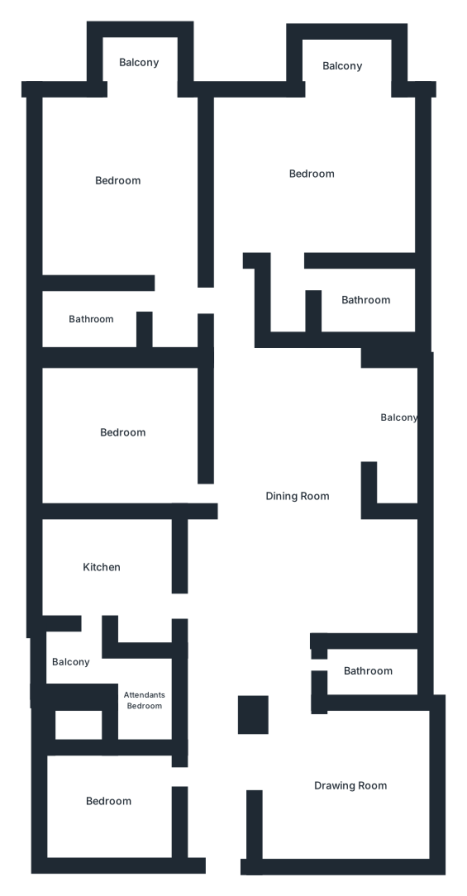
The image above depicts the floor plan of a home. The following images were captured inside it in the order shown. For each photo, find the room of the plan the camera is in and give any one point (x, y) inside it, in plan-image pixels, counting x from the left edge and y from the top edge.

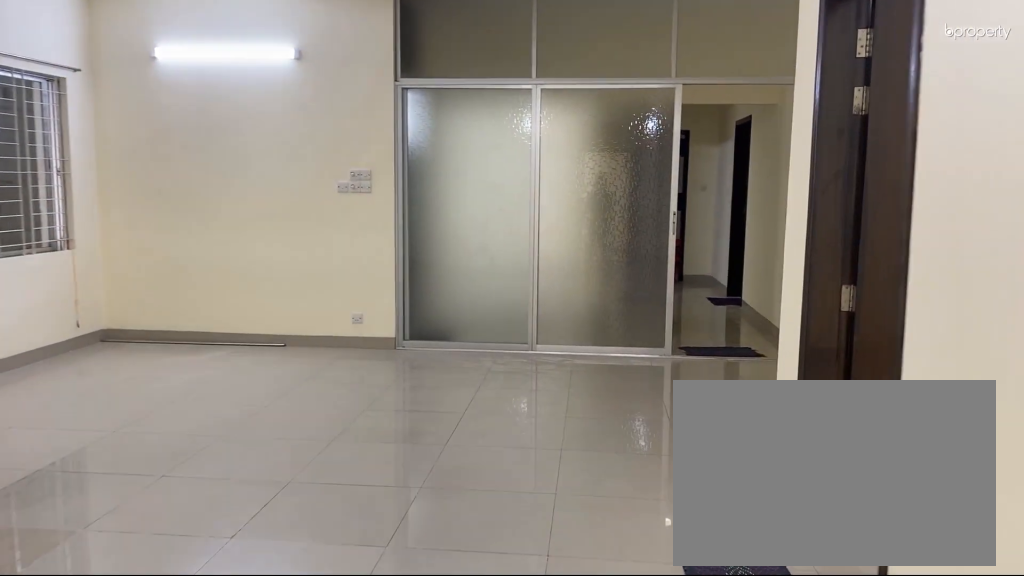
(295, 497)
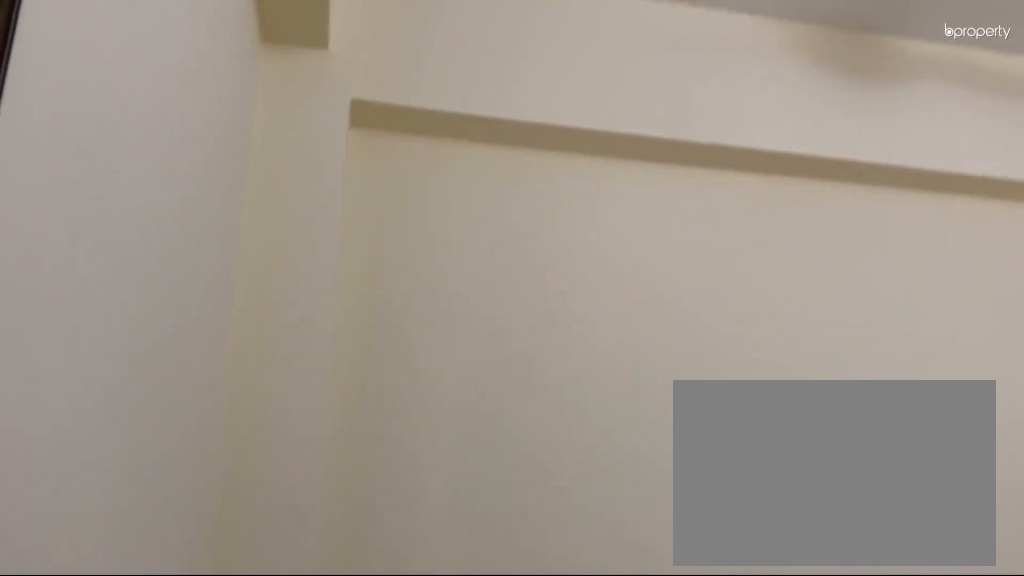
(107, 799)
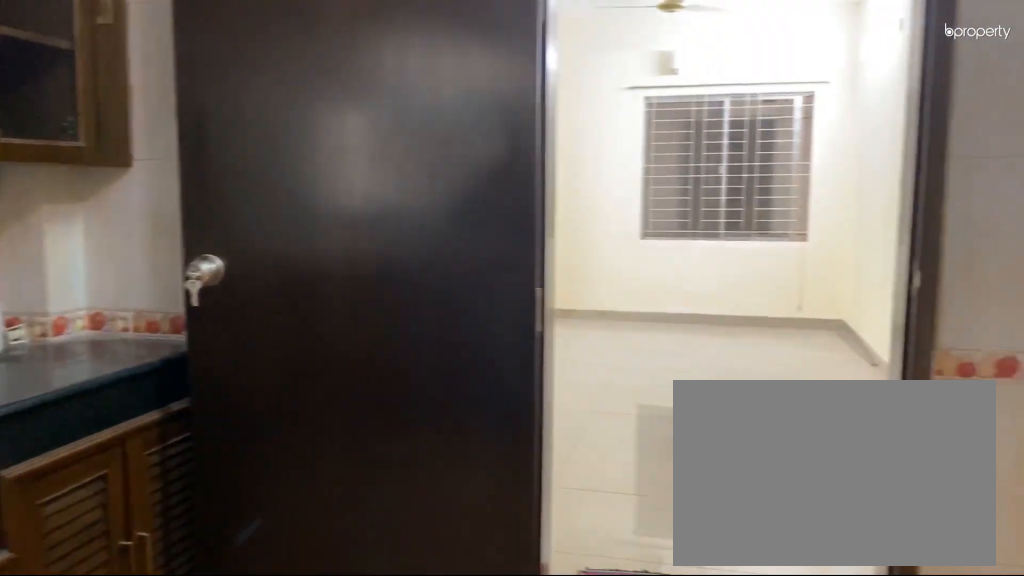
(104, 566)
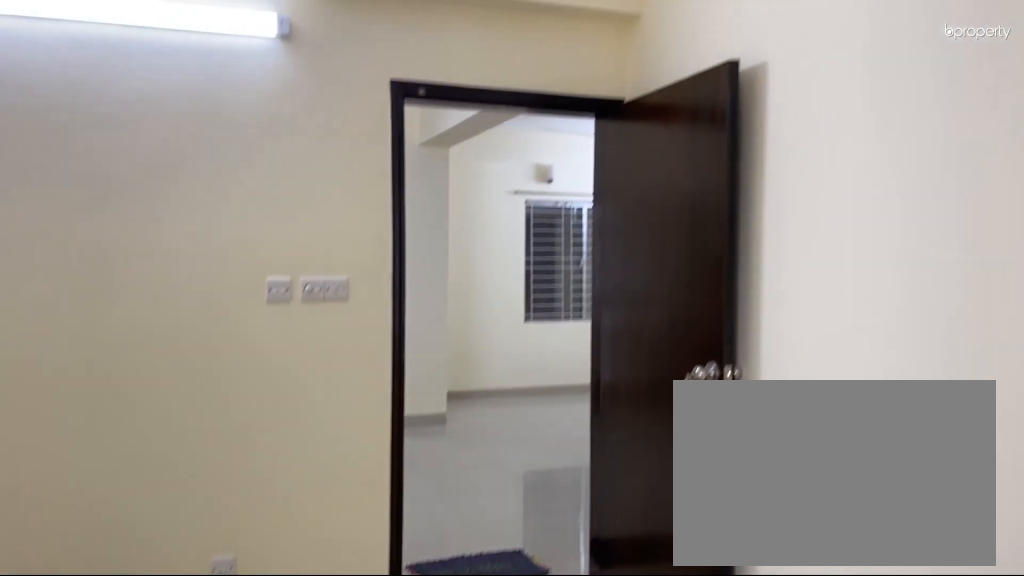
(123, 433)
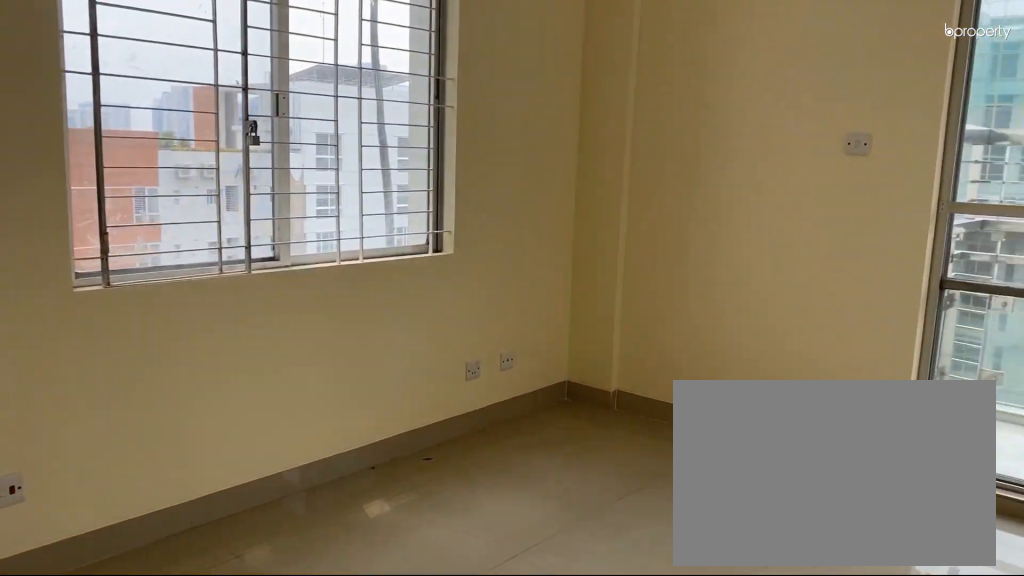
(117, 186)
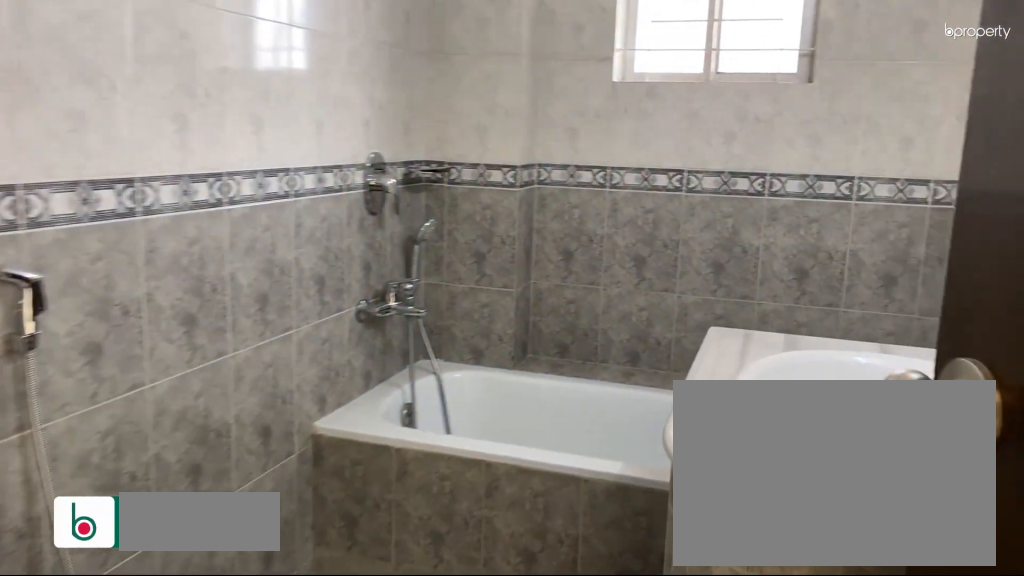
(98, 316)
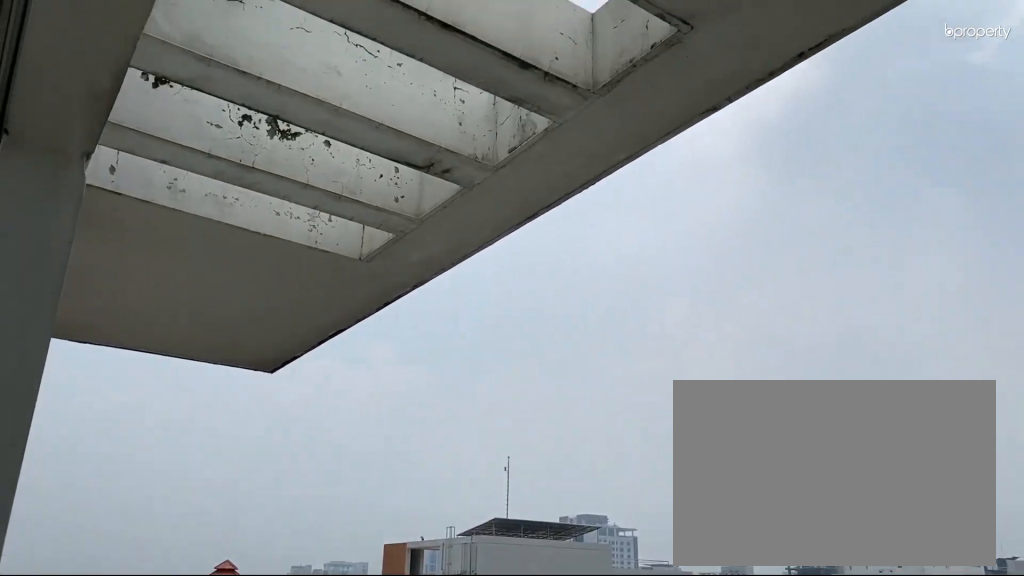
(140, 63)
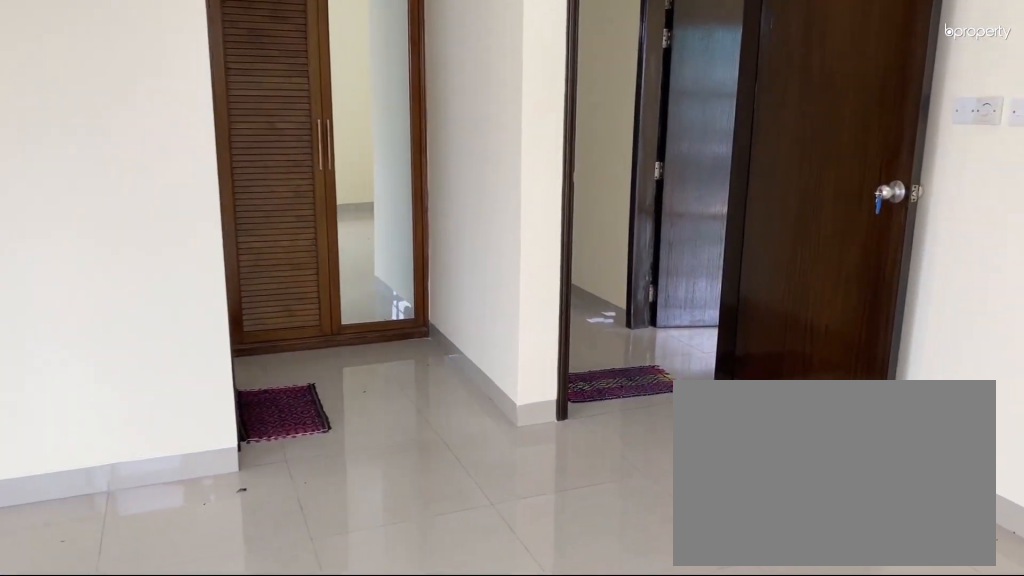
(311, 173)
